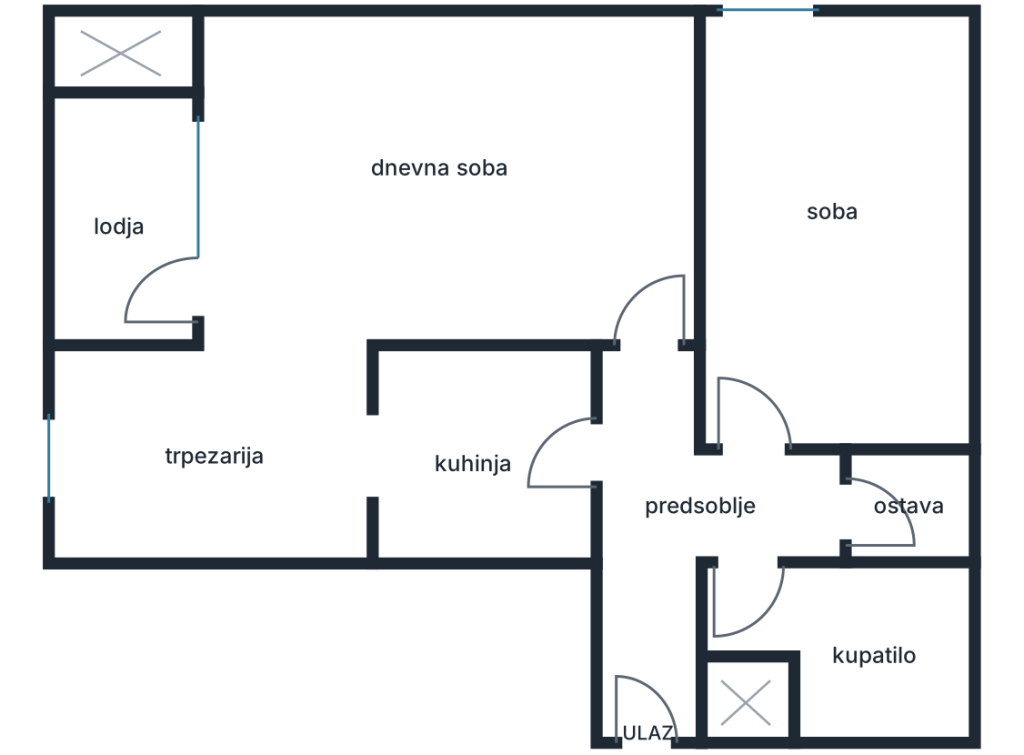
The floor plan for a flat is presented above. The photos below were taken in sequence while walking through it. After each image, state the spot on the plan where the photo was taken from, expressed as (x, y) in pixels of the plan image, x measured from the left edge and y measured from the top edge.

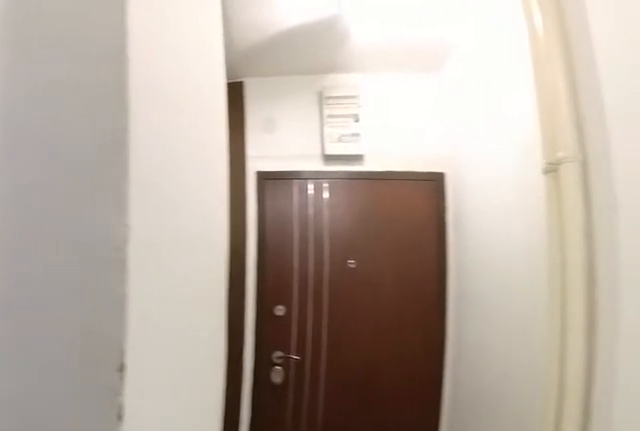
(616, 467)
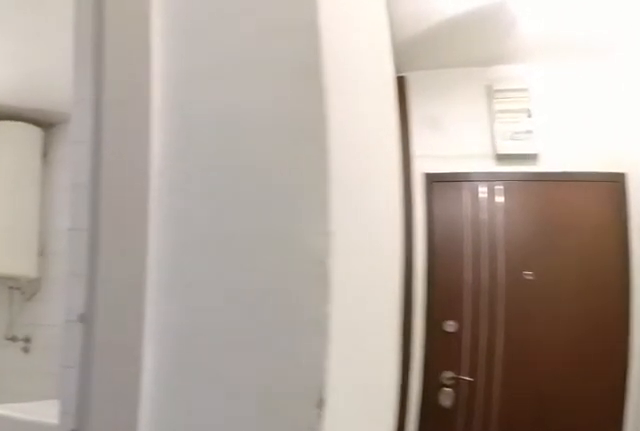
(611, 471)
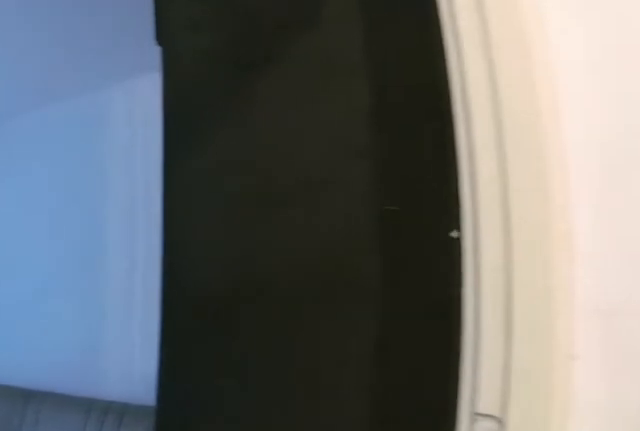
(764, 489)
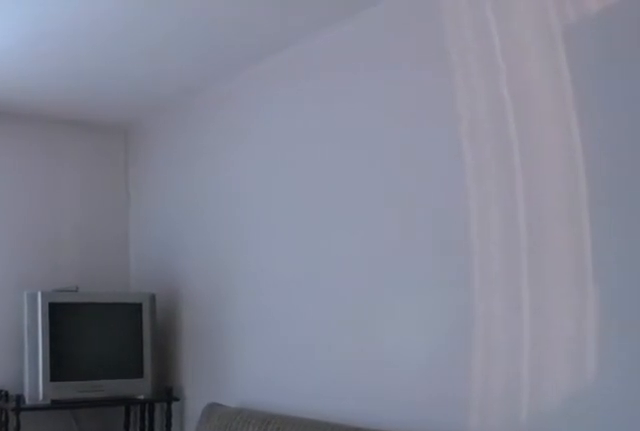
(773, 438)
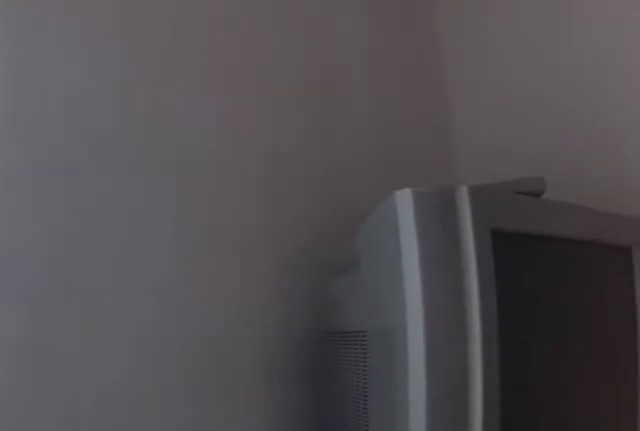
(771, 101)
